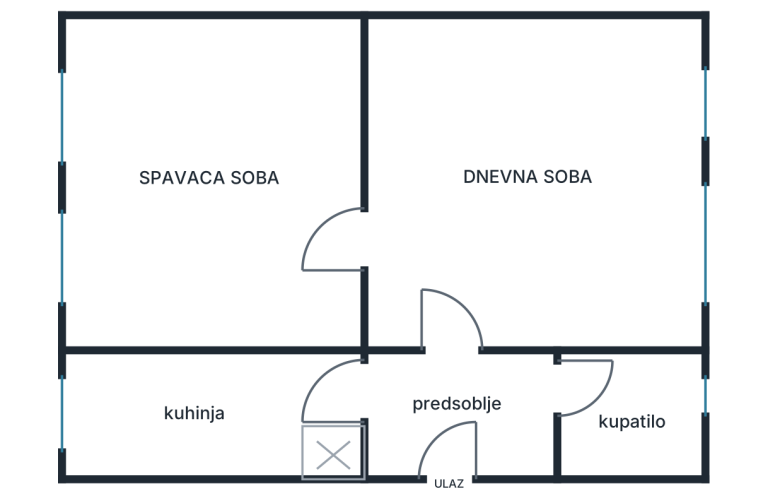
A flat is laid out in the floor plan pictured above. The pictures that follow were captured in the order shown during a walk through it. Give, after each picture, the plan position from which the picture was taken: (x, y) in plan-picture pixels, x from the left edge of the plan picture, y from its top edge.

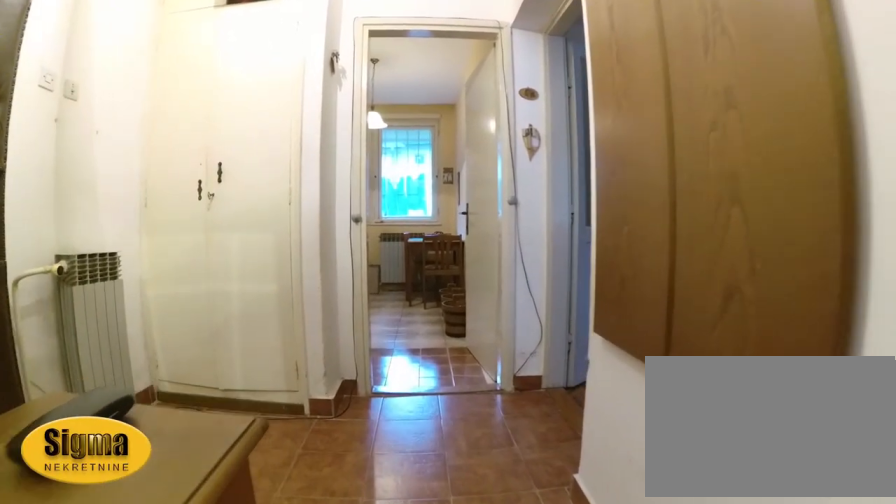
(564, 402)
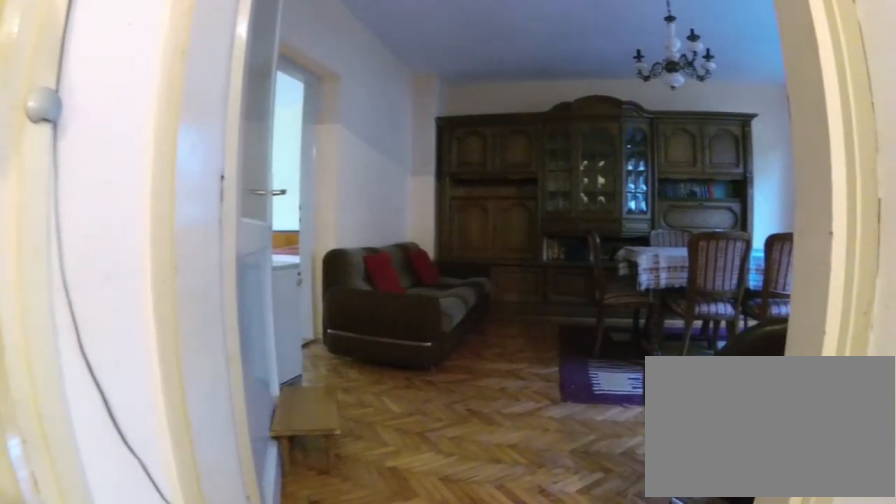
(454, 407)
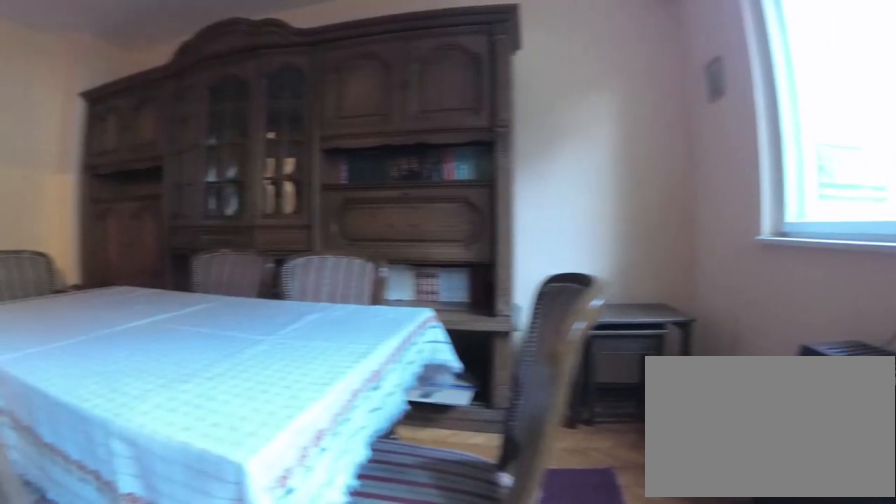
(647, 247)
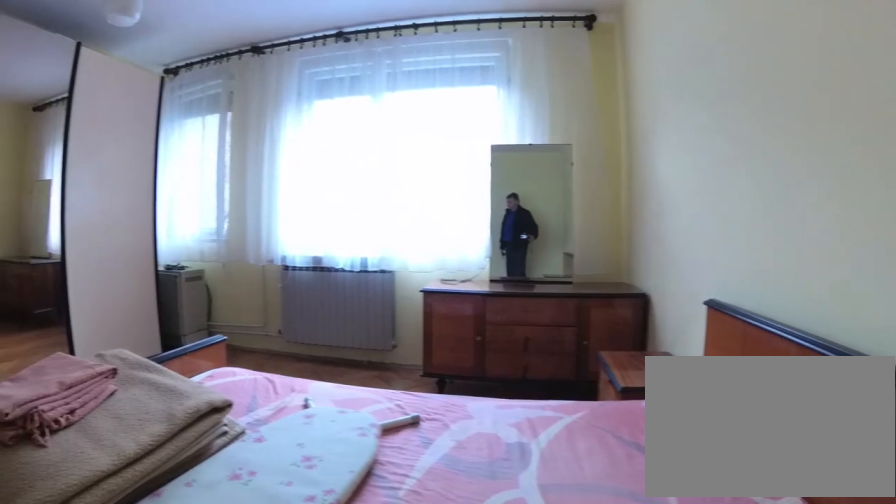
(317, 86)
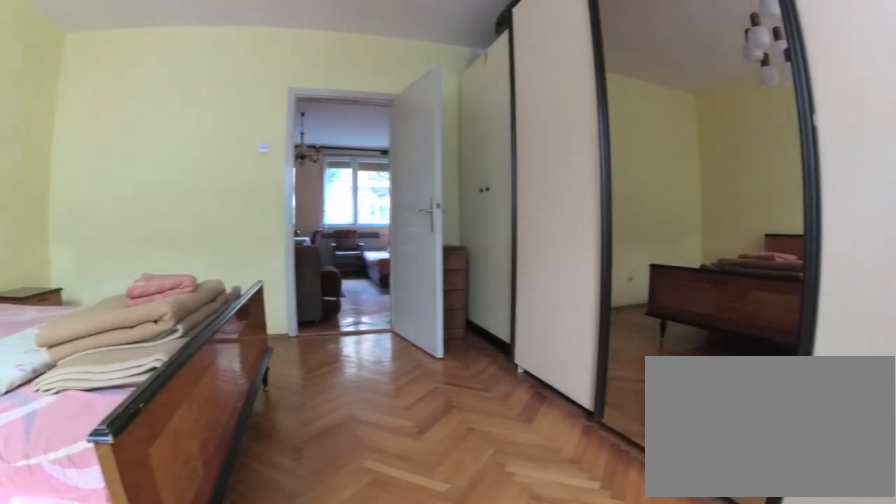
(147, 243)
